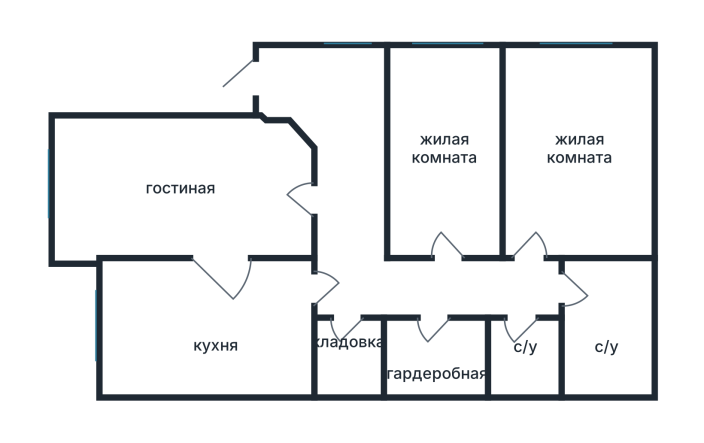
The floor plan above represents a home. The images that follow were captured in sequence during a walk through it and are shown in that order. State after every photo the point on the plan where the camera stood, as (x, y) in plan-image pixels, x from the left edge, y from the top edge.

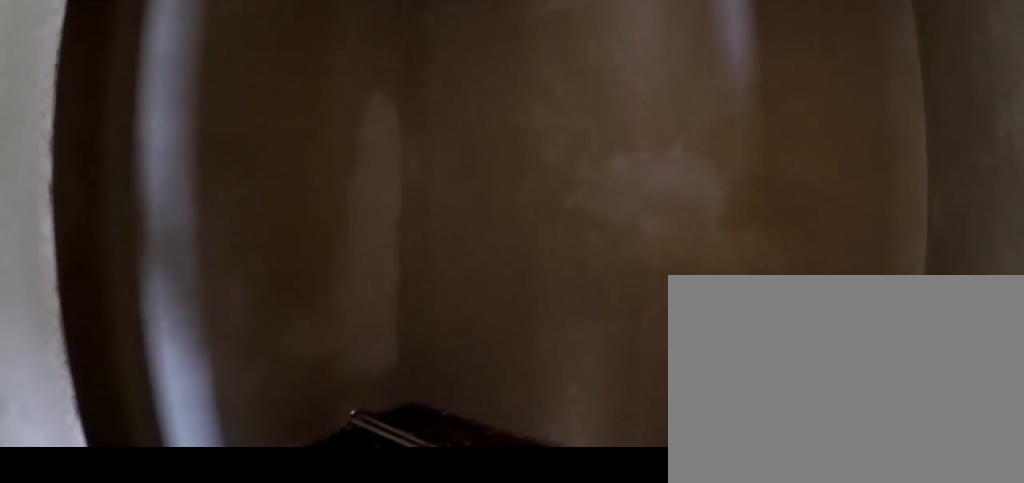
(435, 311)
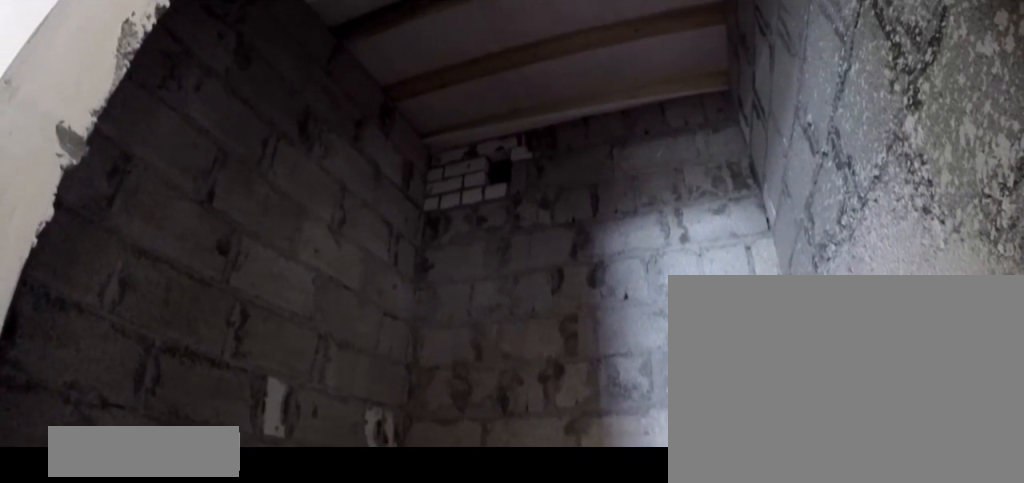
(522, 309)
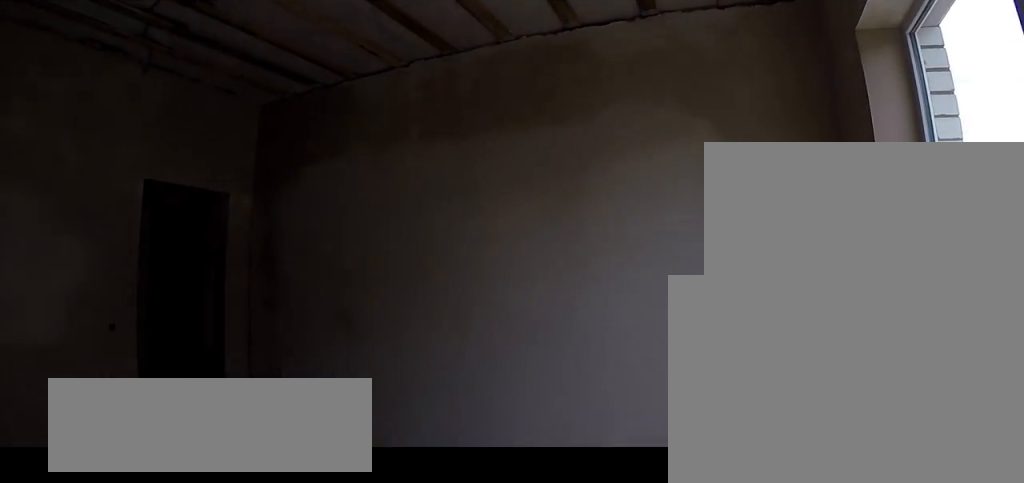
(630, 74)
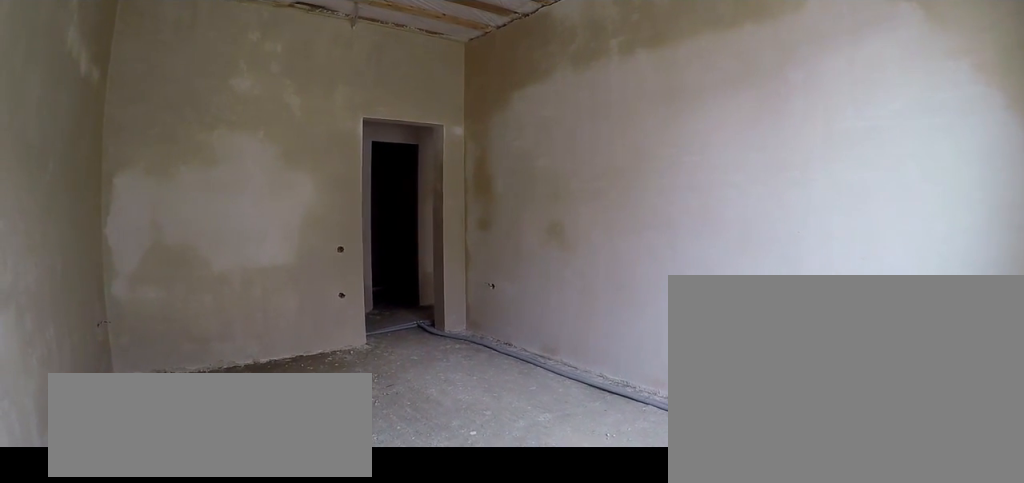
(630, 74)
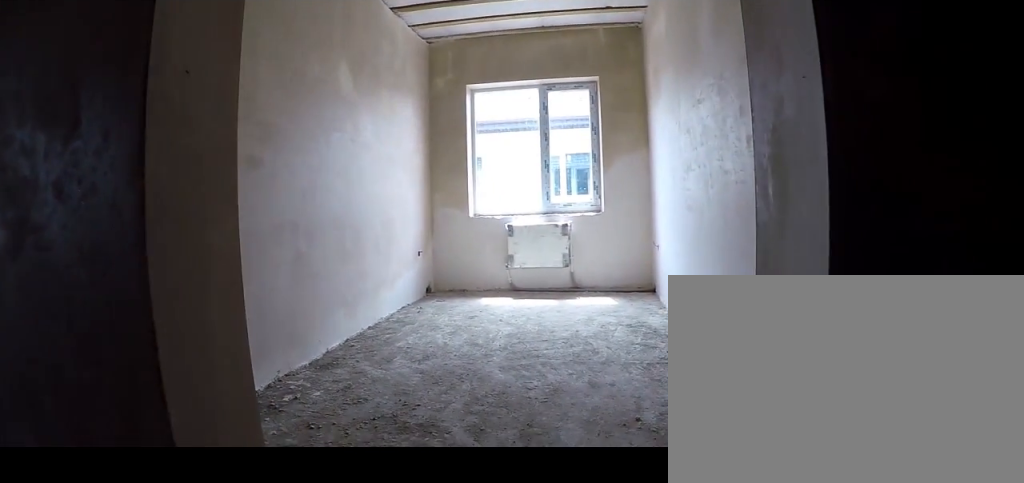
(472, 277)
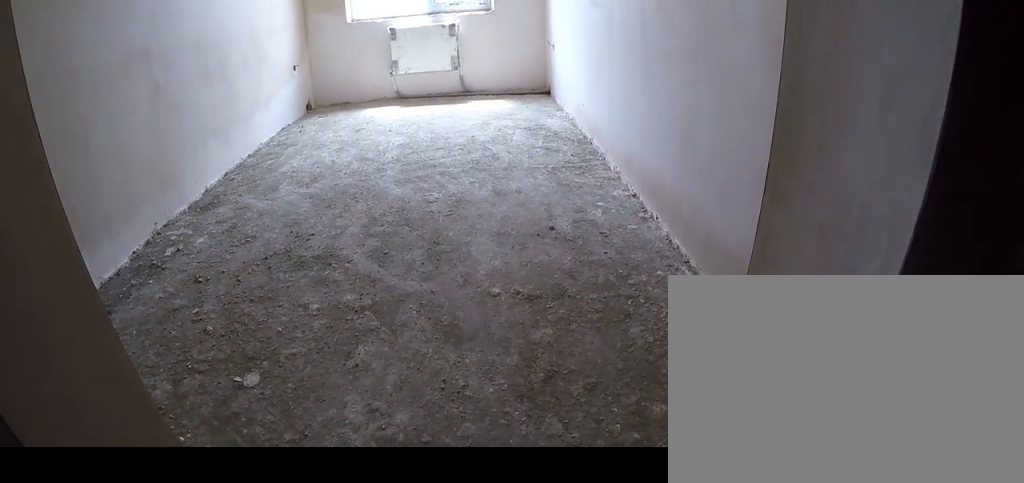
(449, 262)
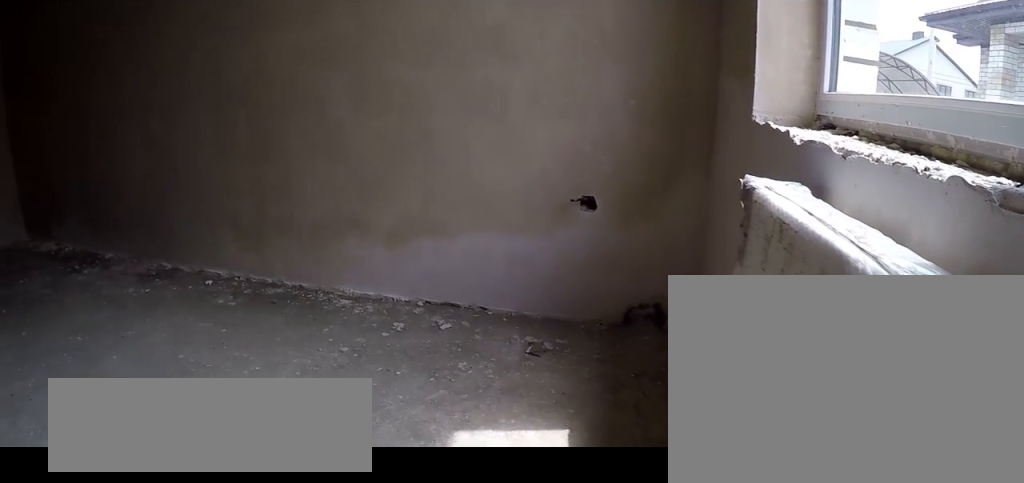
(485, 68)
